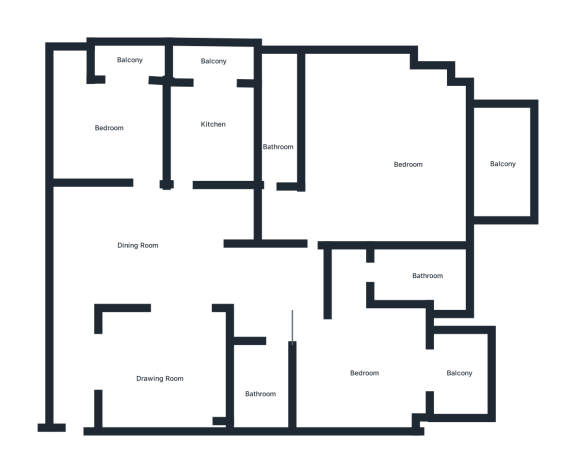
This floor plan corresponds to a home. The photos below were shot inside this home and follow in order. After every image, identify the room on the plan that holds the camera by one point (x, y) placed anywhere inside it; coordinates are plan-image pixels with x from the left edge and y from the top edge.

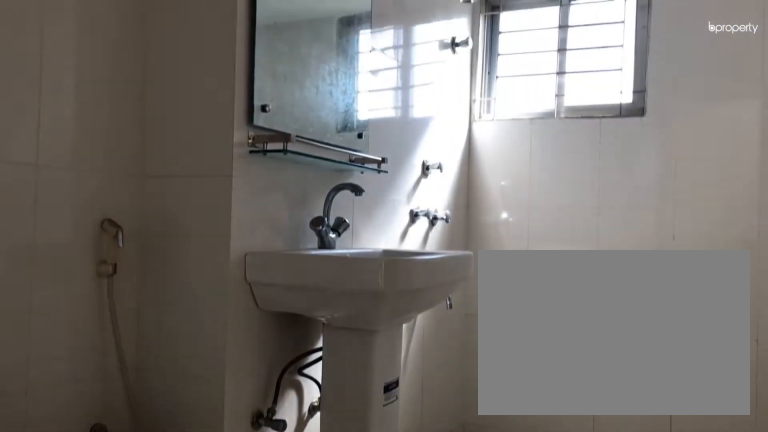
(426, 280)
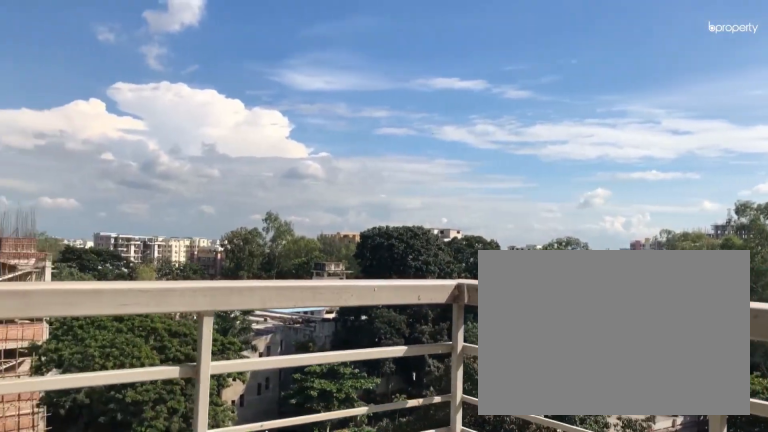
(504, 163)
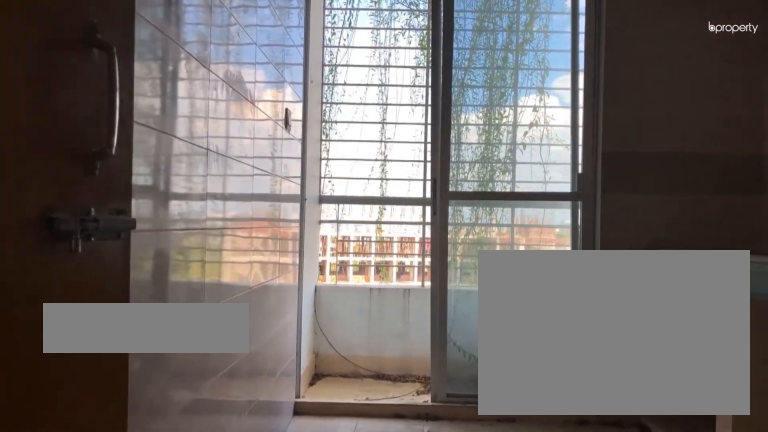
(211, 129)
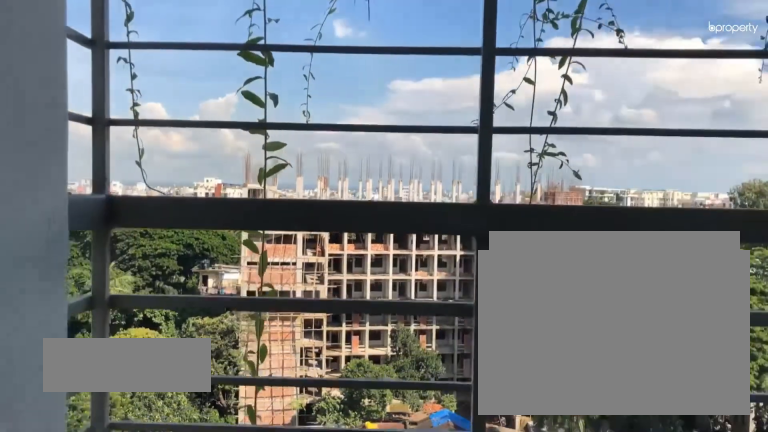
(130, 57)
